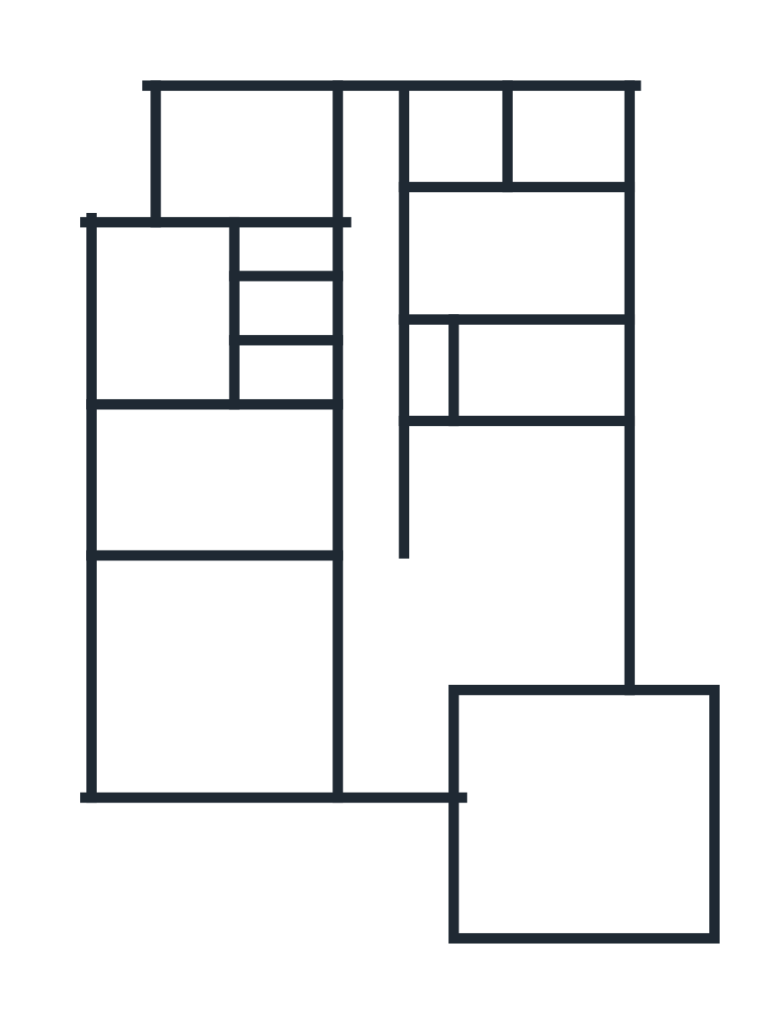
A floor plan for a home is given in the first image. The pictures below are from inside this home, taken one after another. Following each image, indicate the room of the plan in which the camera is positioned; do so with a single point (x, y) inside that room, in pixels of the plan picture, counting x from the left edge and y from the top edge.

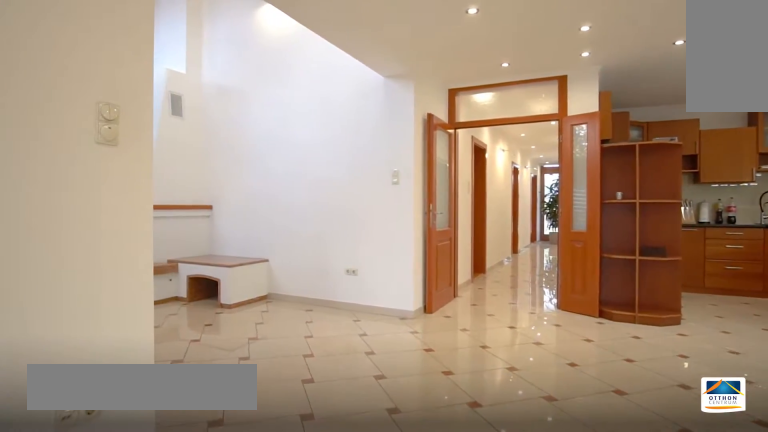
(398, 720)
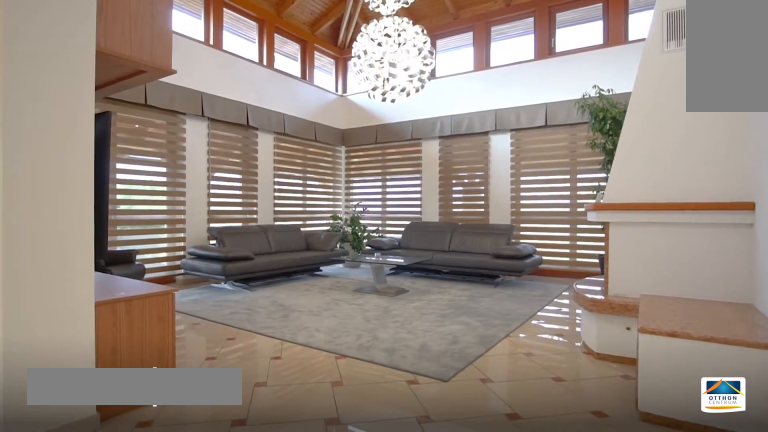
(222, 686)
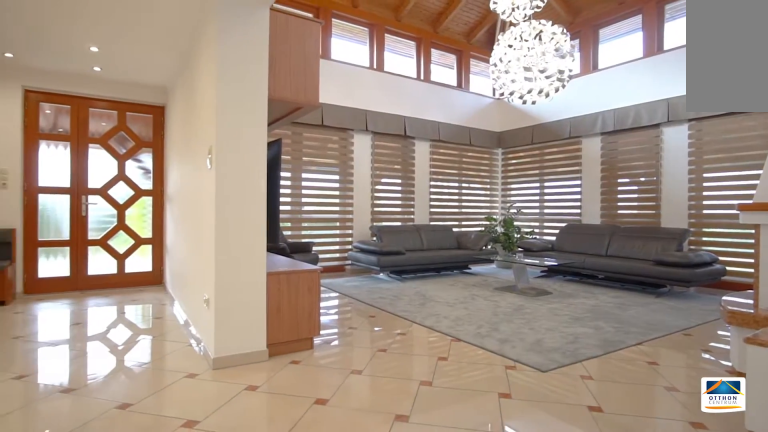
(221, 685)
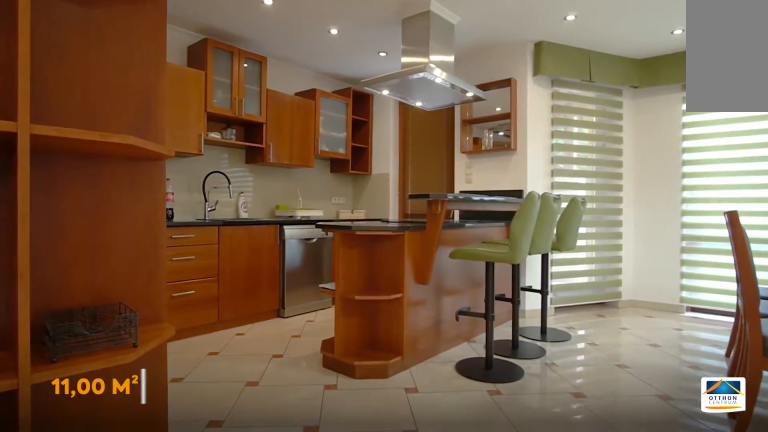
(531, 570)
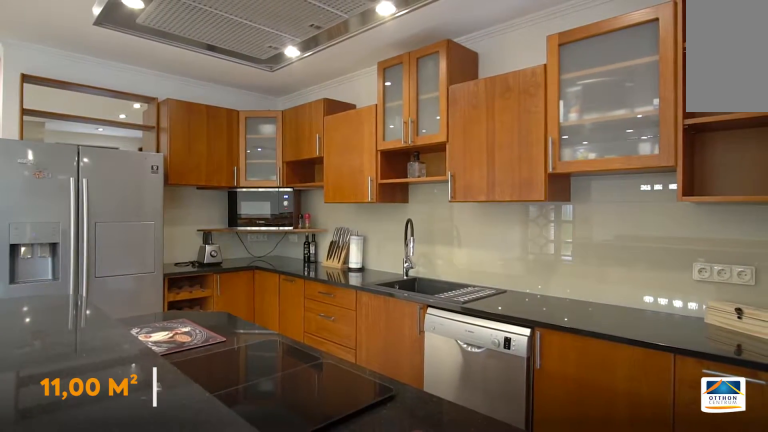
(523, 482)
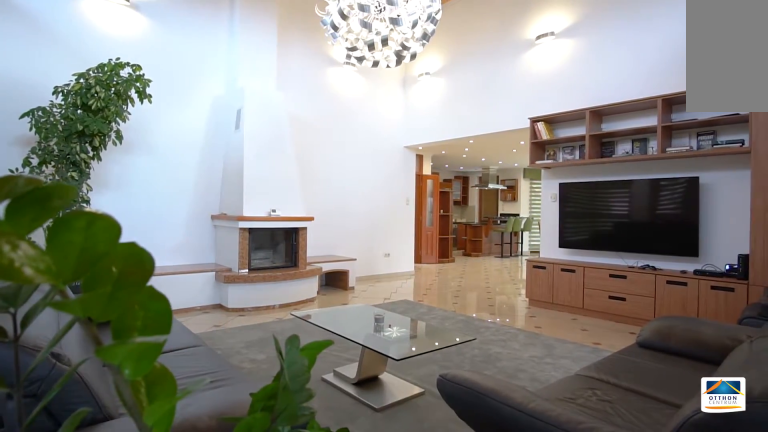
(221, 677)
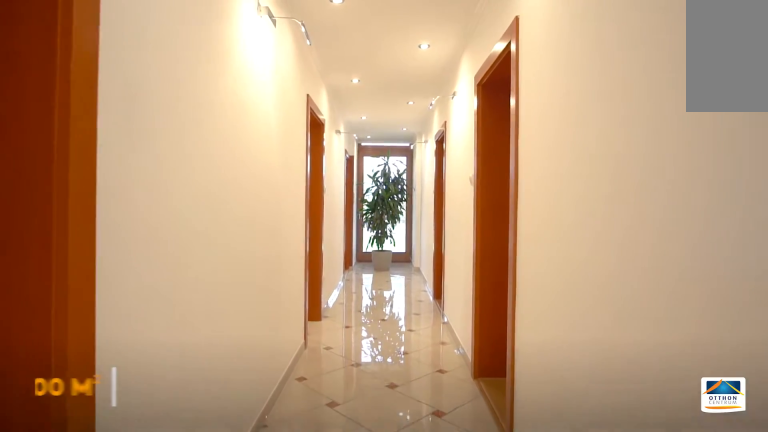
(380, 430)
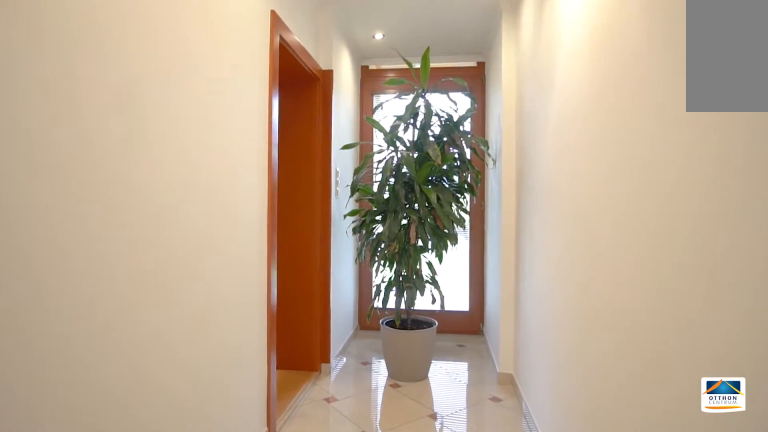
(380, 430)
